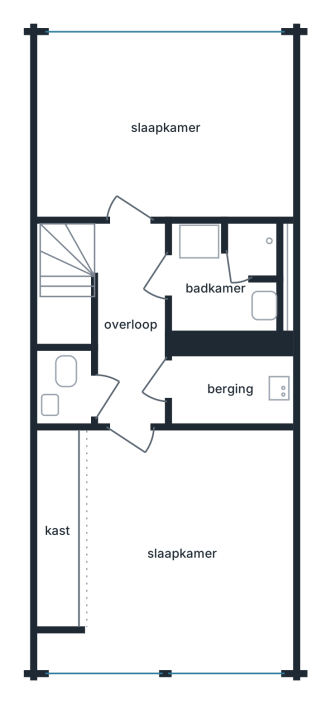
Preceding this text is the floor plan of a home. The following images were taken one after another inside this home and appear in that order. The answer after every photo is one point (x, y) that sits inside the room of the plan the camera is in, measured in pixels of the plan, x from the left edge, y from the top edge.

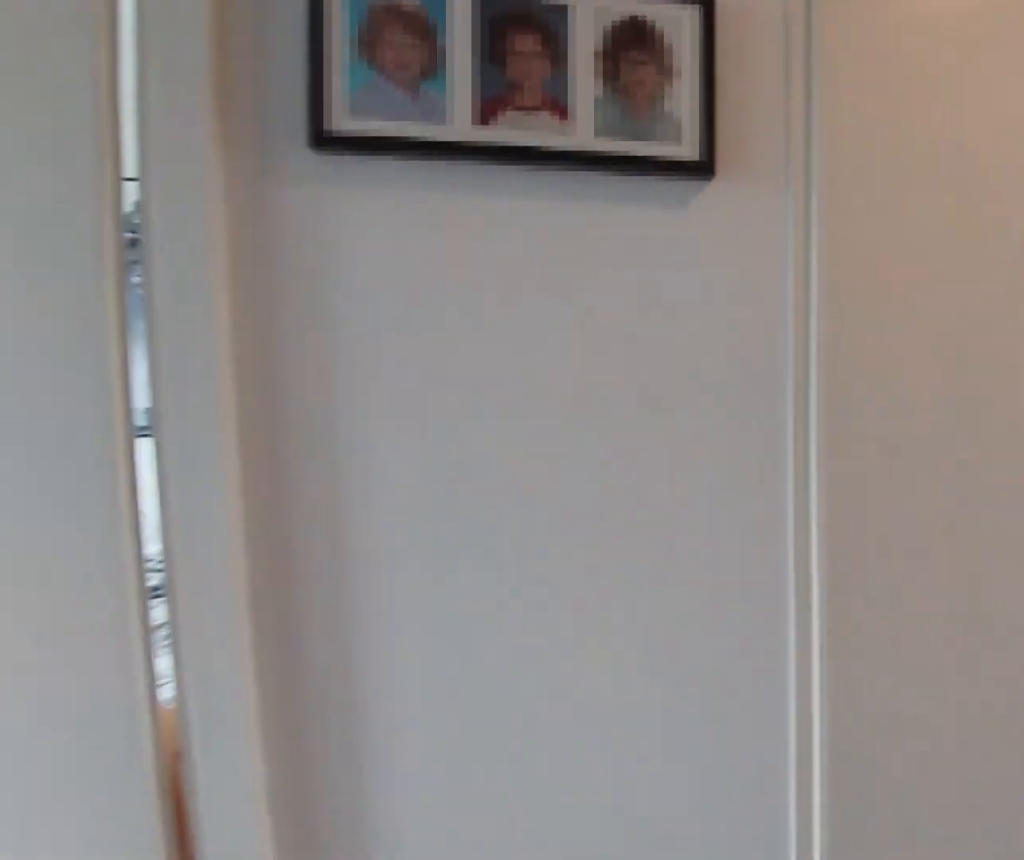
(122, 286)
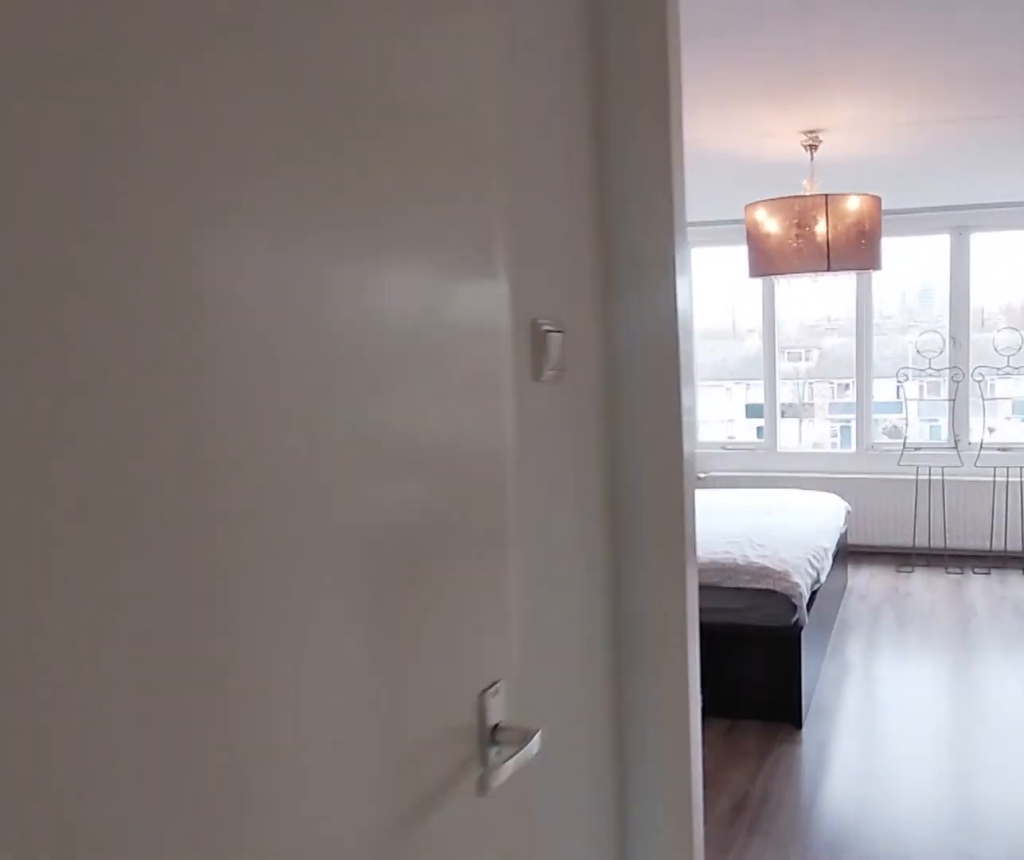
(122, 286)
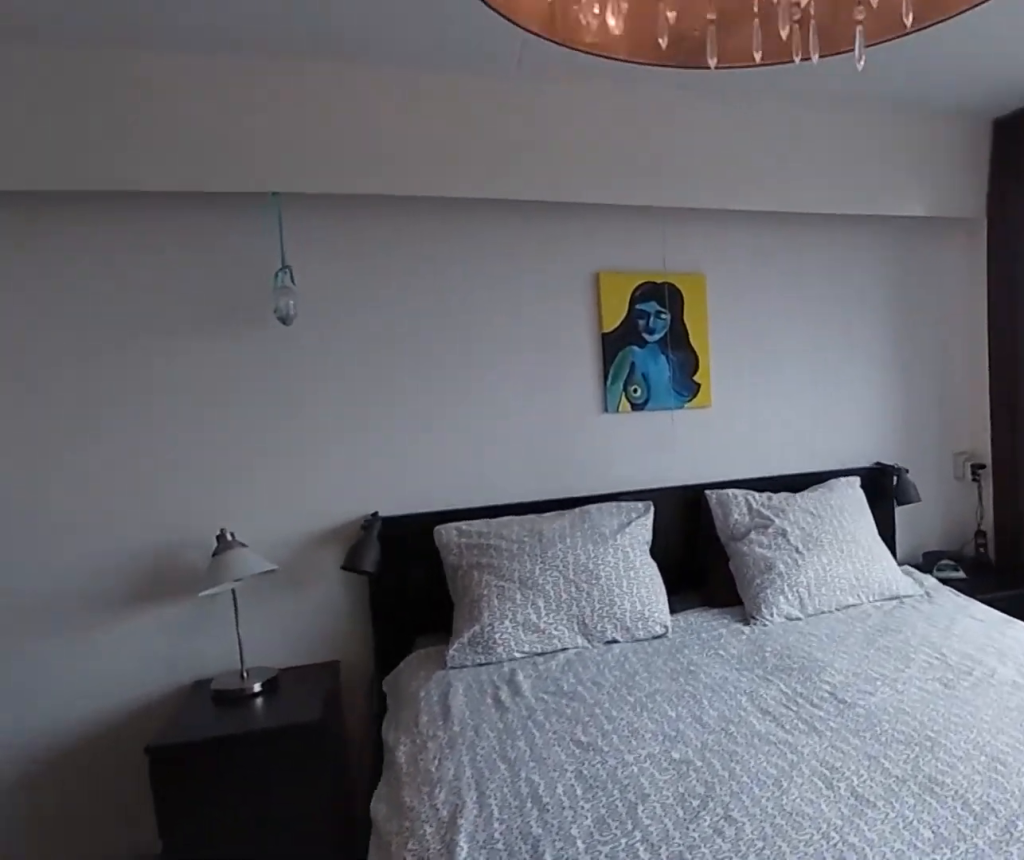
(59, 653)
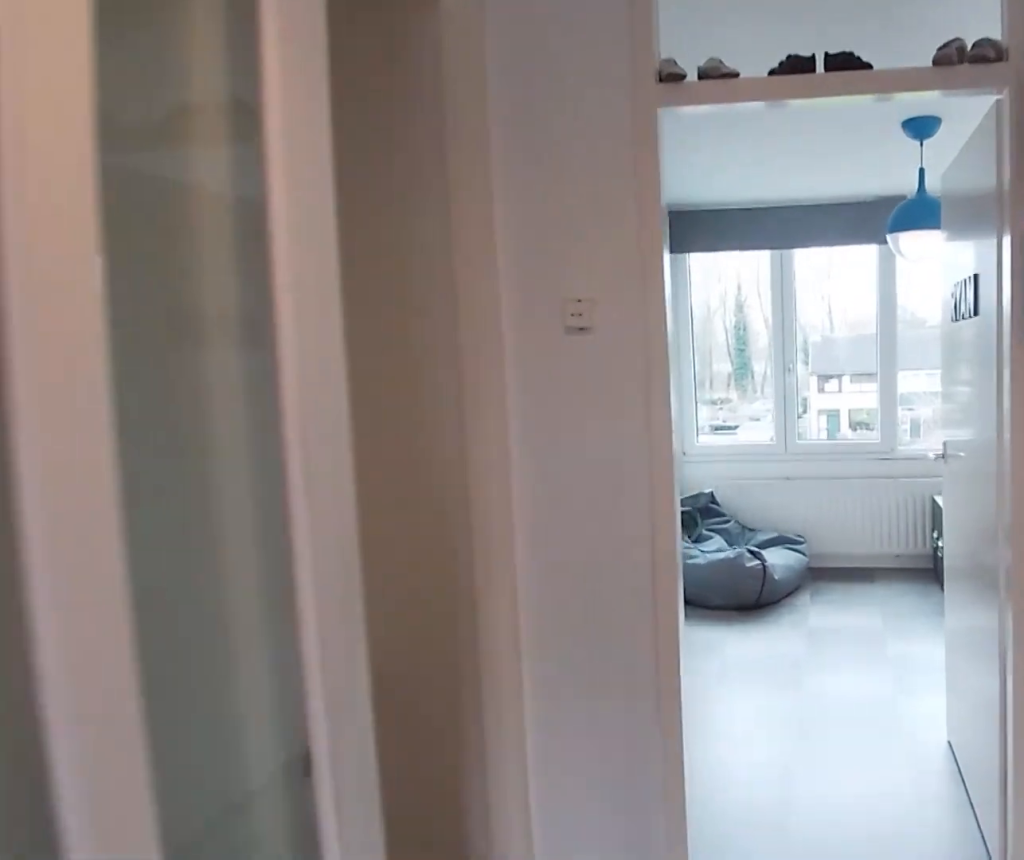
(122, 287)
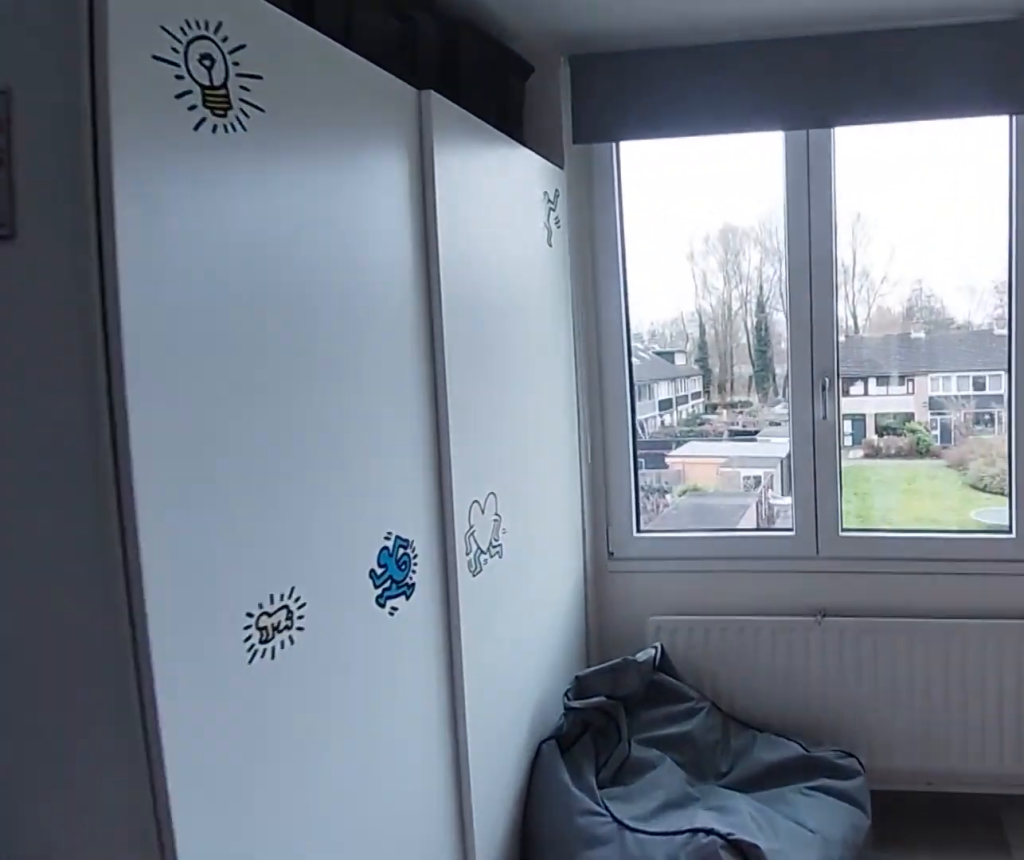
(165, 126)
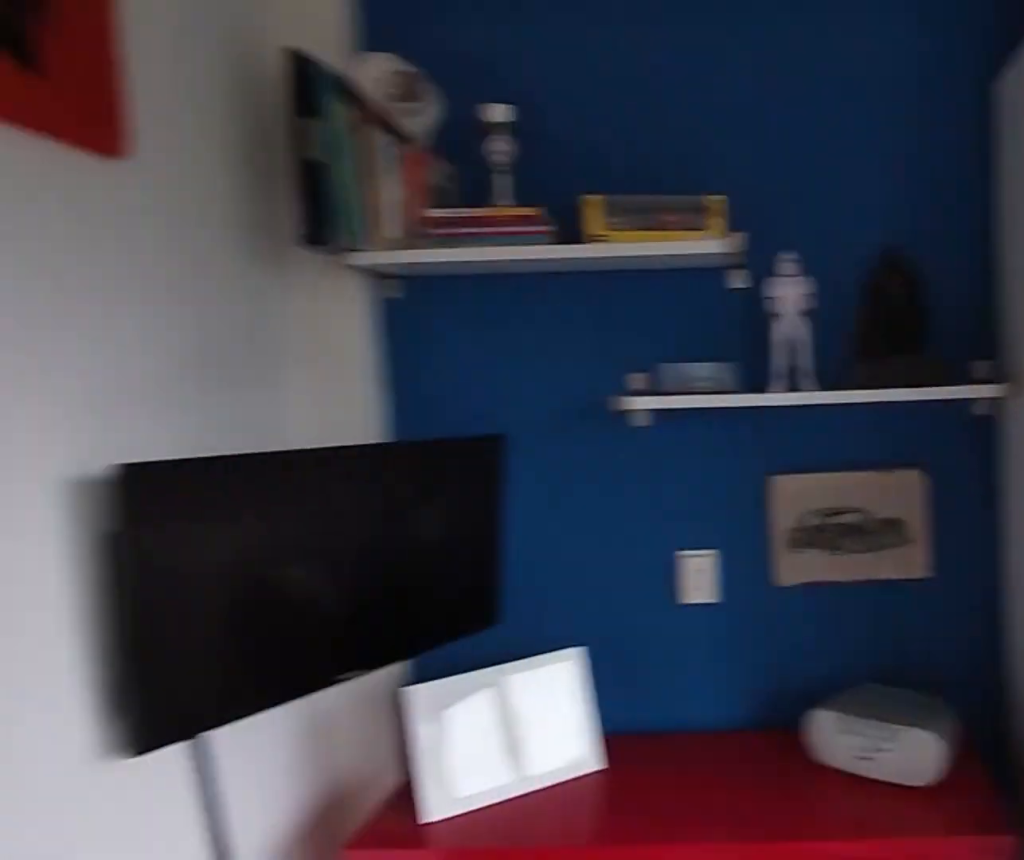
(165, 126)
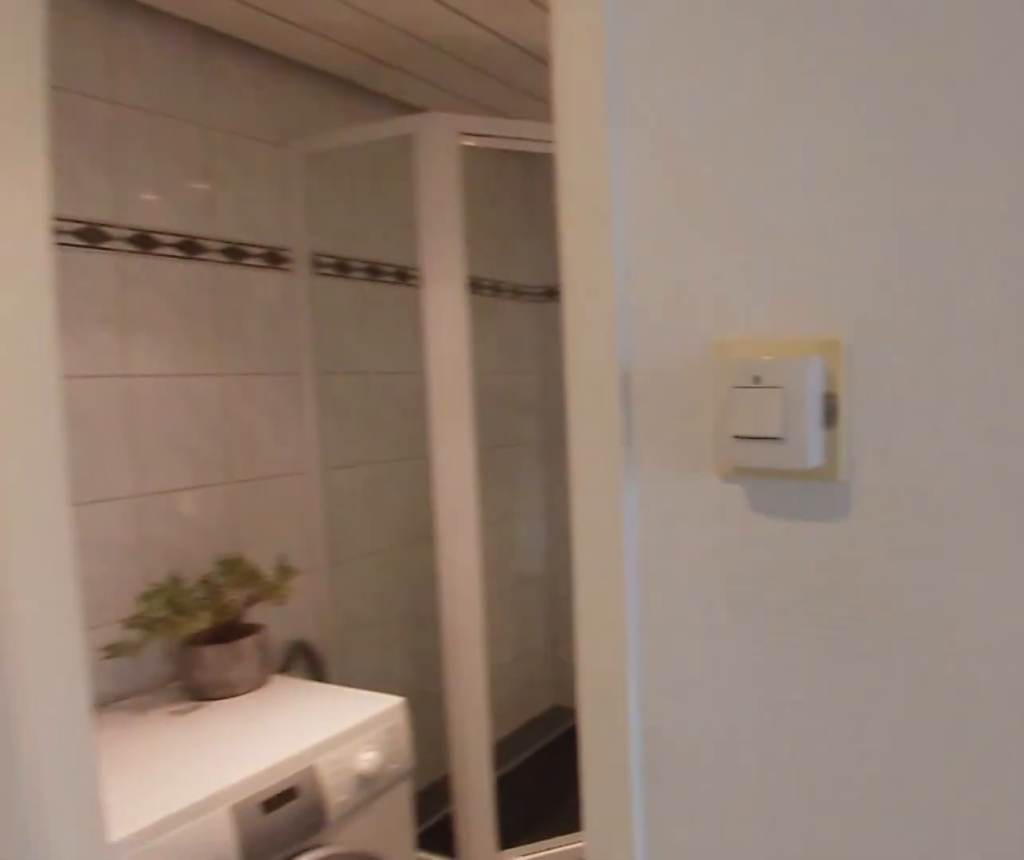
(121, 288)
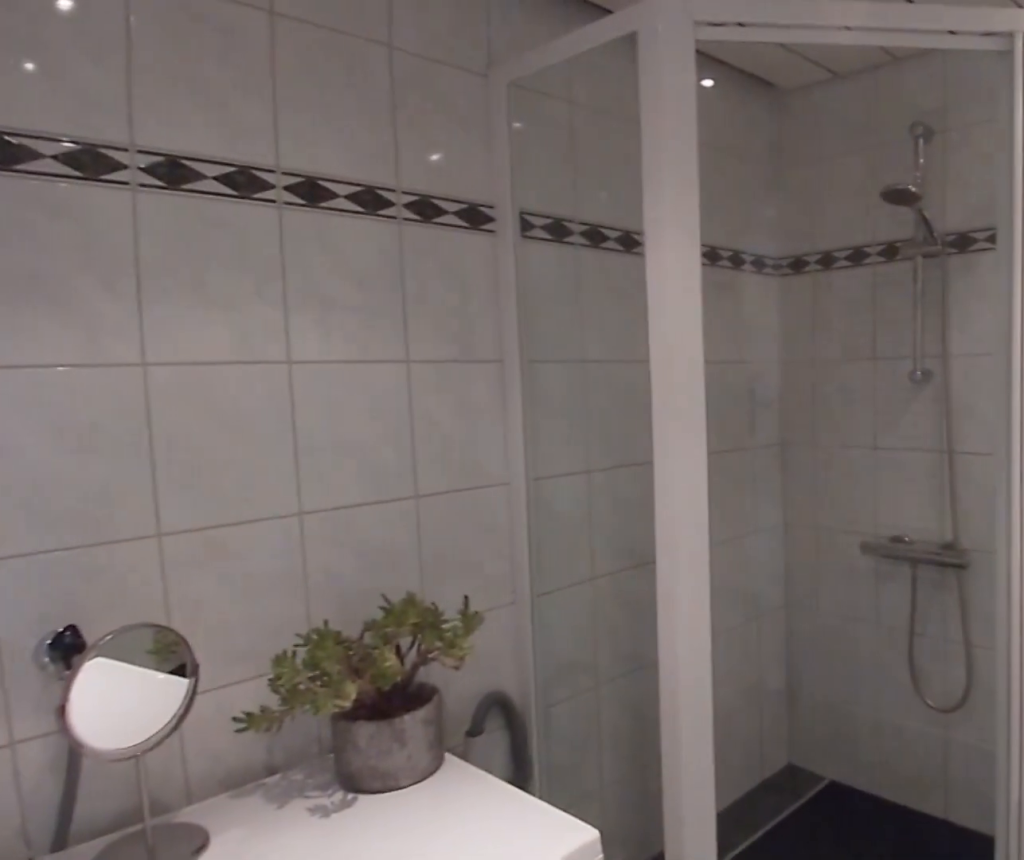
(224, 278)
